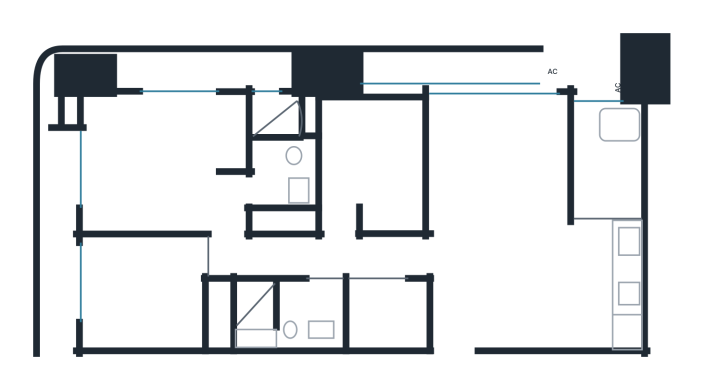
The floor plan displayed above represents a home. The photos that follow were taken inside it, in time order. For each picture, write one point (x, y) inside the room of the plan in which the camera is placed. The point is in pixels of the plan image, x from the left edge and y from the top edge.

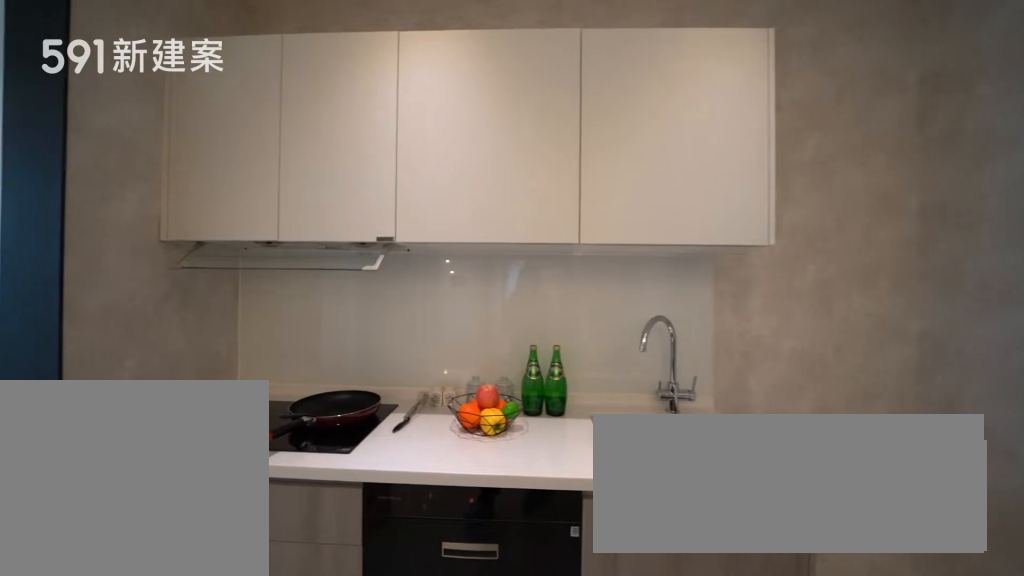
(609, 288)
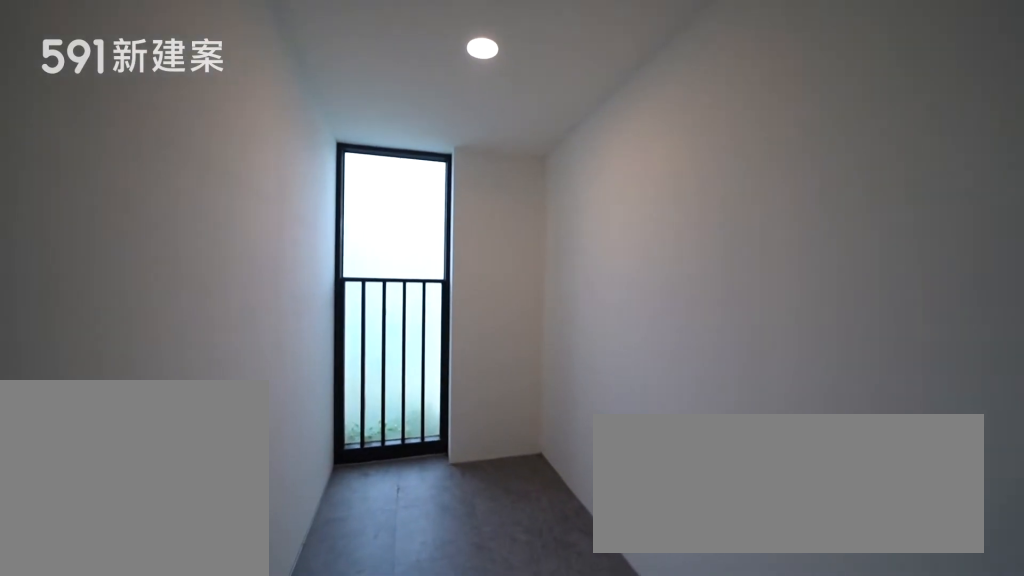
(609, 155)
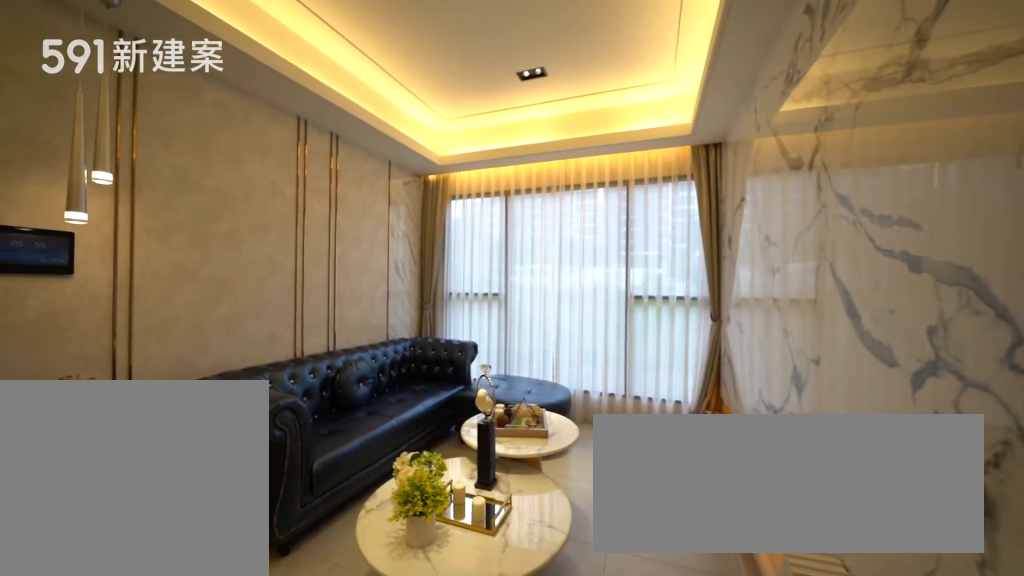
(497, 164)
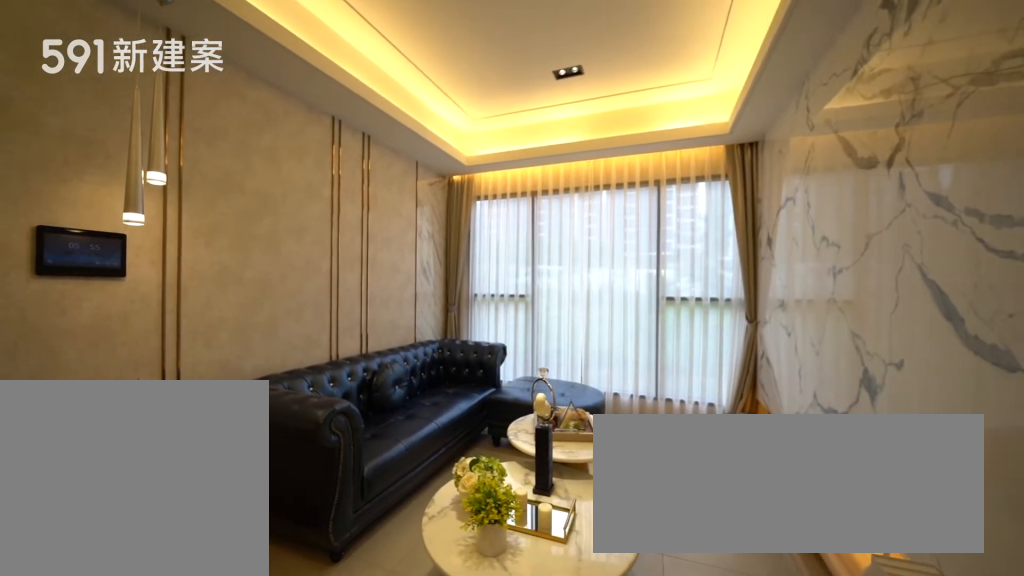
(497, 164)
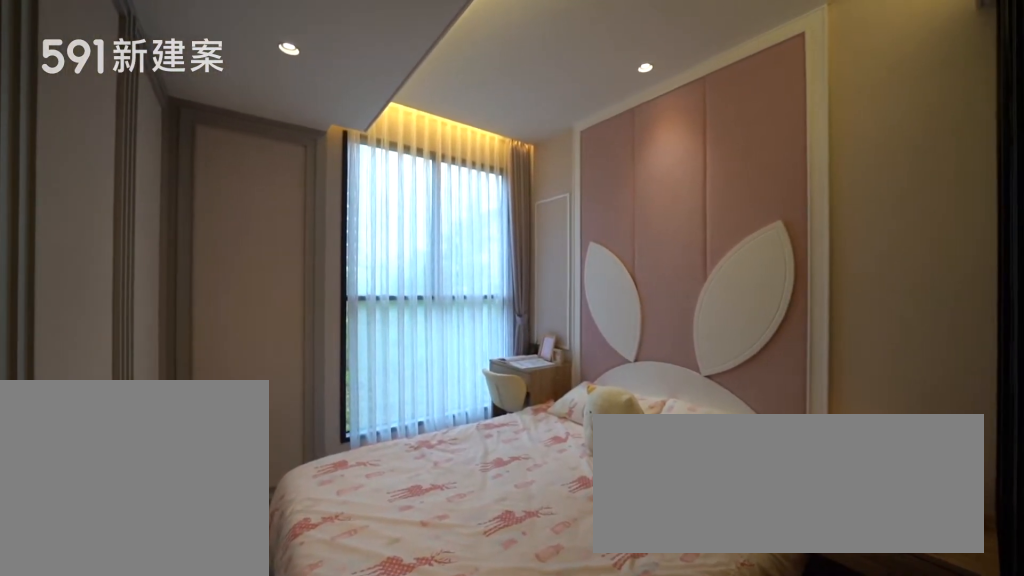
(376, 160)
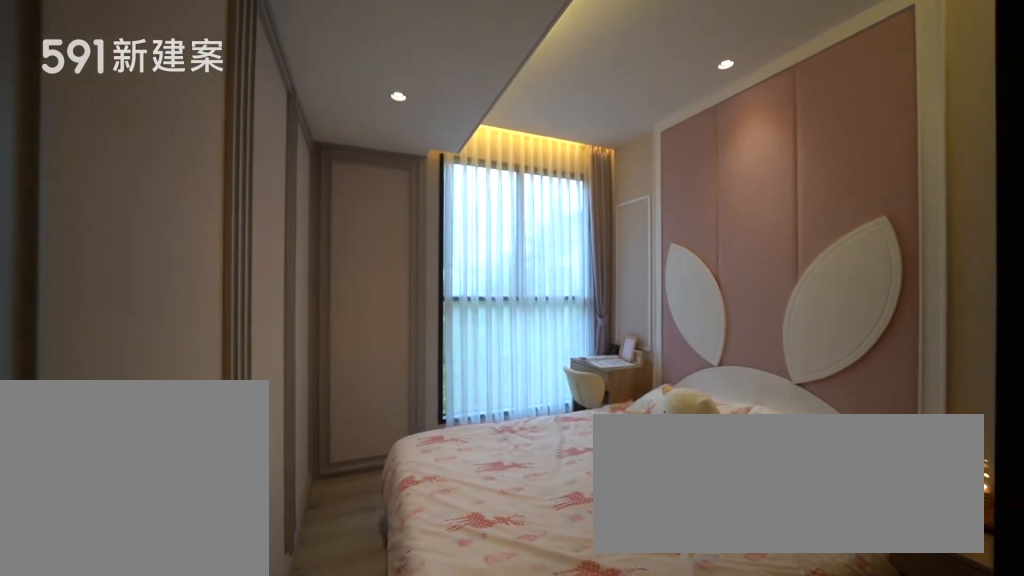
(376, 160)
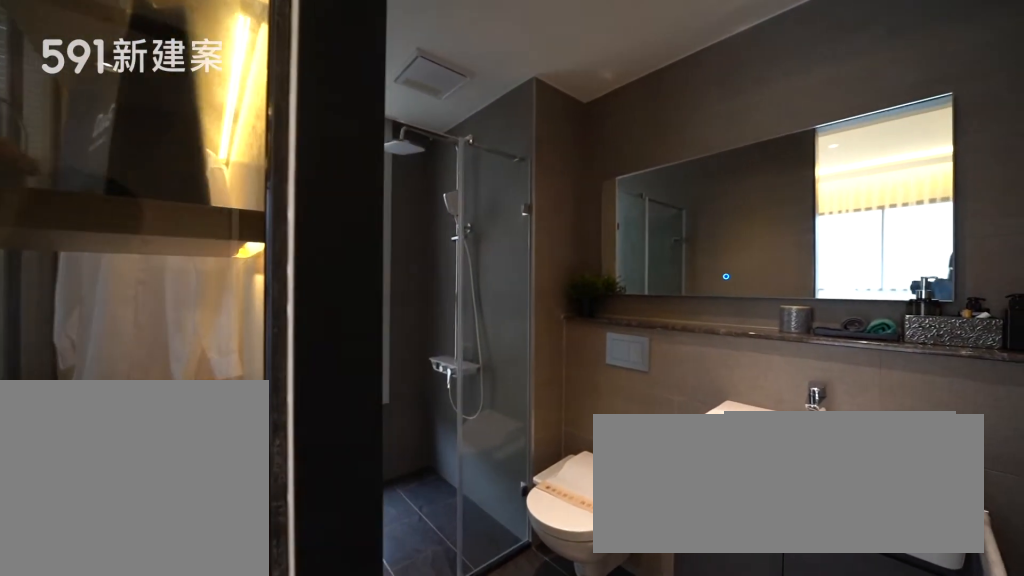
(289, 145)
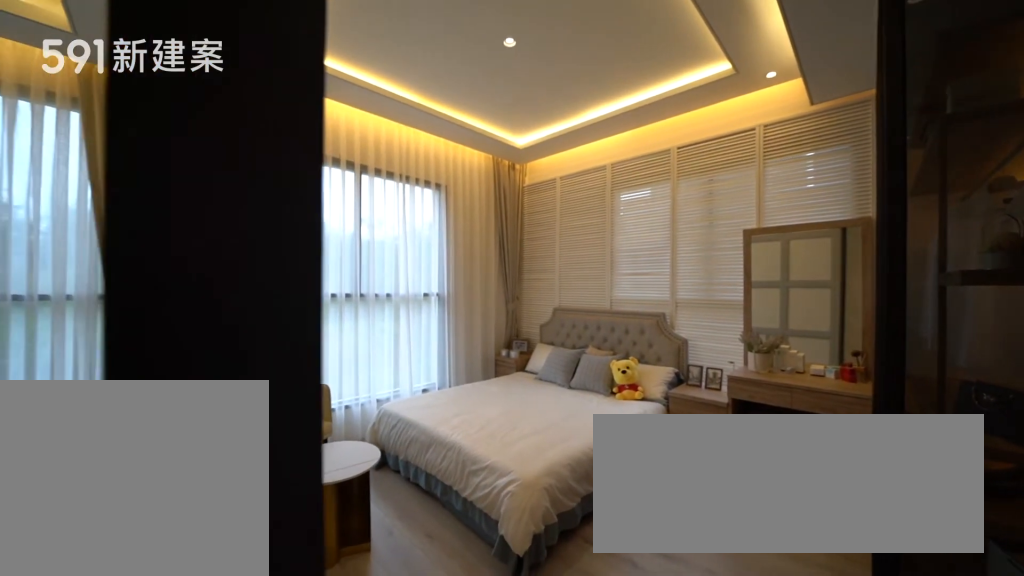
(162, 160)
